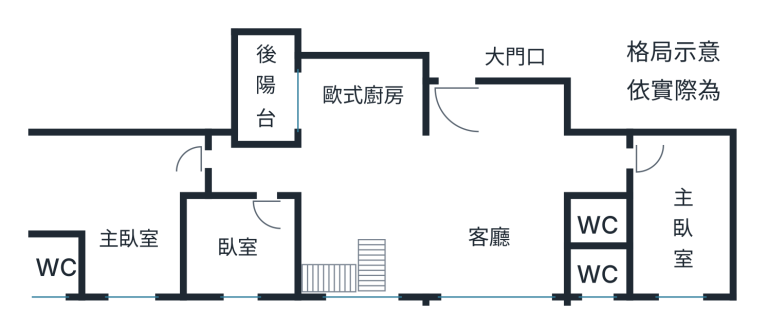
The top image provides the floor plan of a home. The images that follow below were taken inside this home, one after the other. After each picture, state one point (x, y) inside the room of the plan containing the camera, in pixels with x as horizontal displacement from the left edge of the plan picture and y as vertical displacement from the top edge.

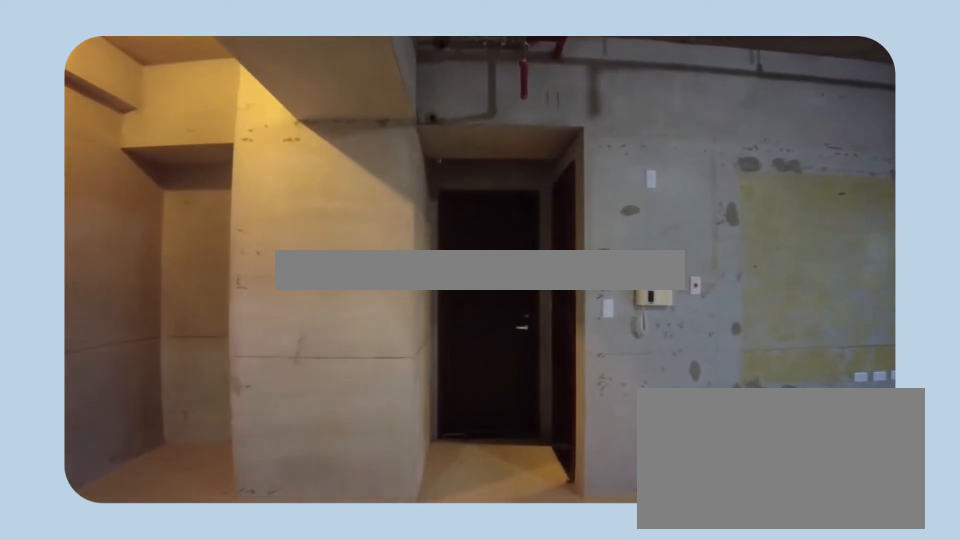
(427, 180)
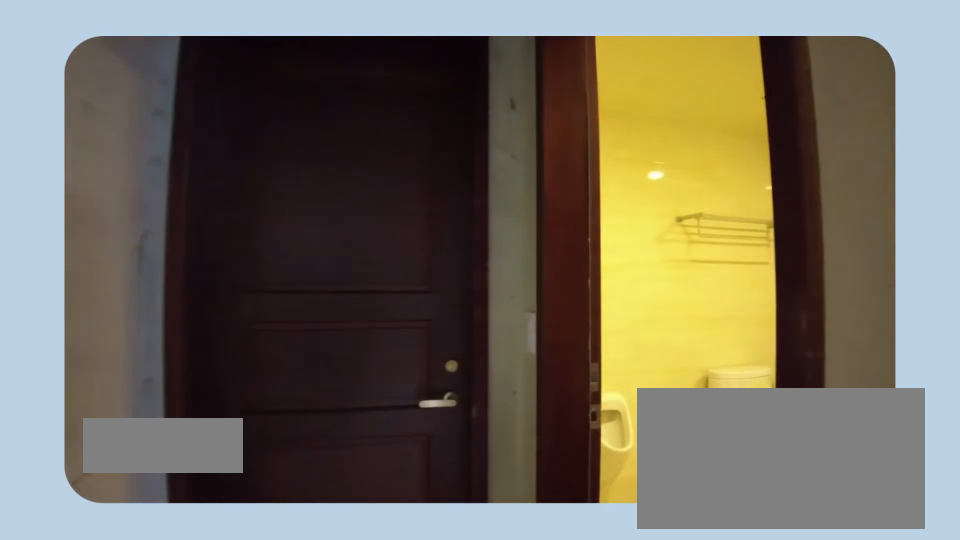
(593, 225)
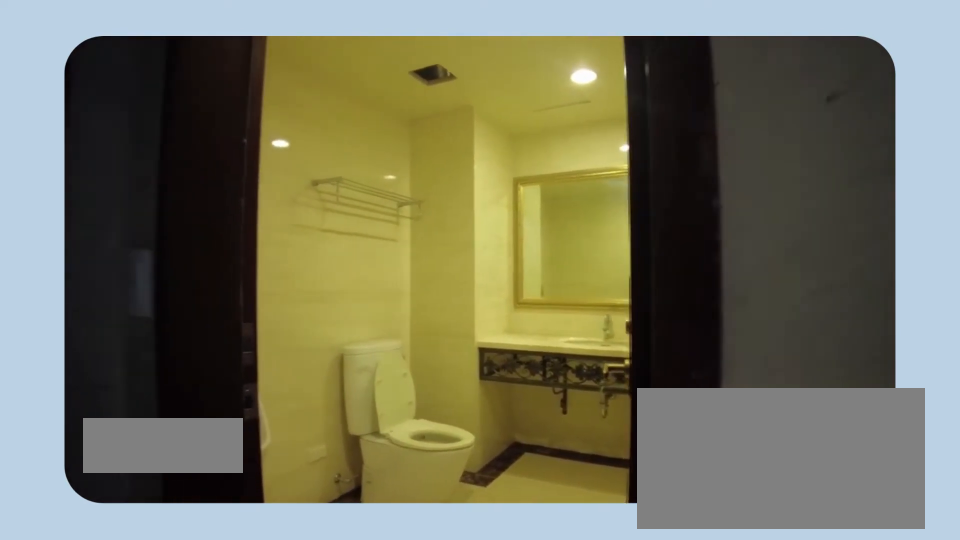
(593, 225)
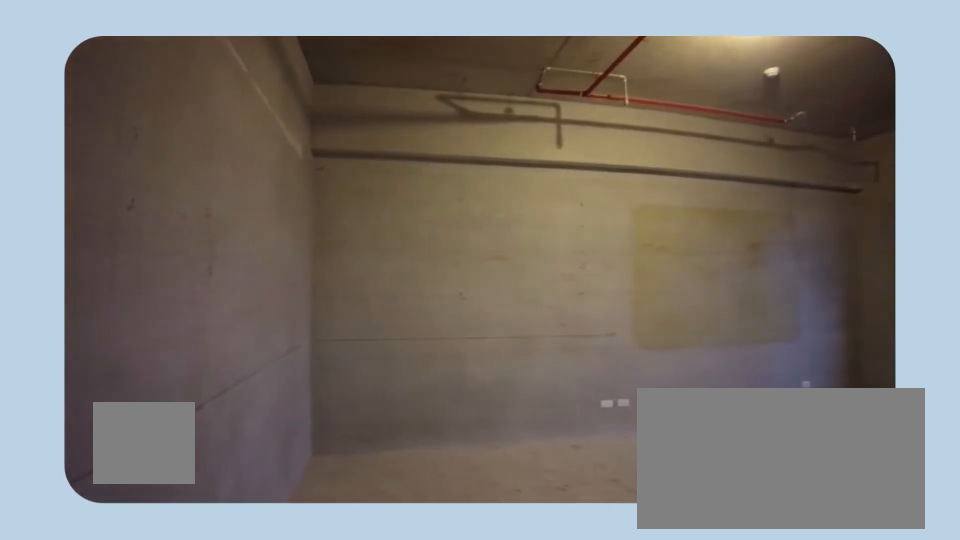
(665, 202)
